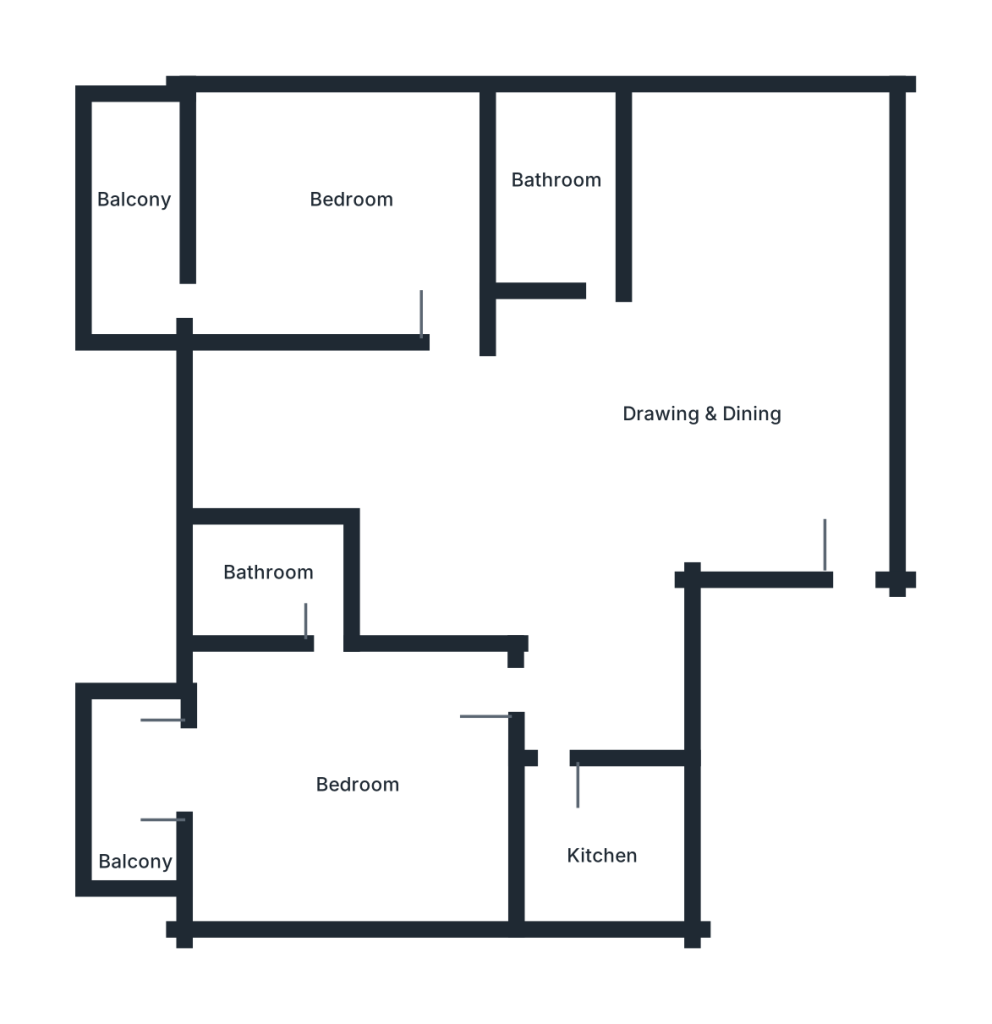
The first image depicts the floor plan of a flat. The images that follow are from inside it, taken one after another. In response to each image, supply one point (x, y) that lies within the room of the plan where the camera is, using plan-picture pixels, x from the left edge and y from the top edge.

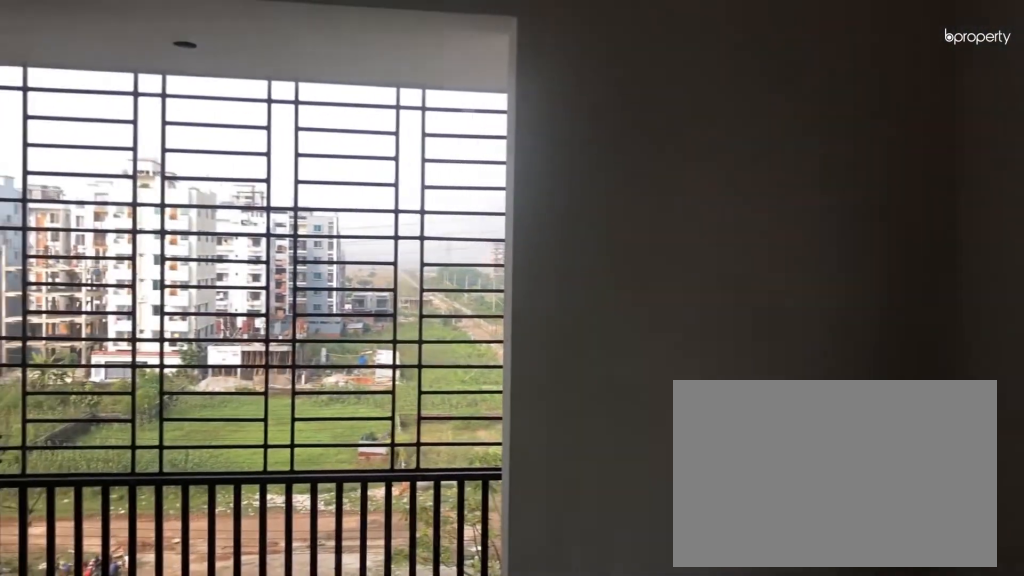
(326, 207)
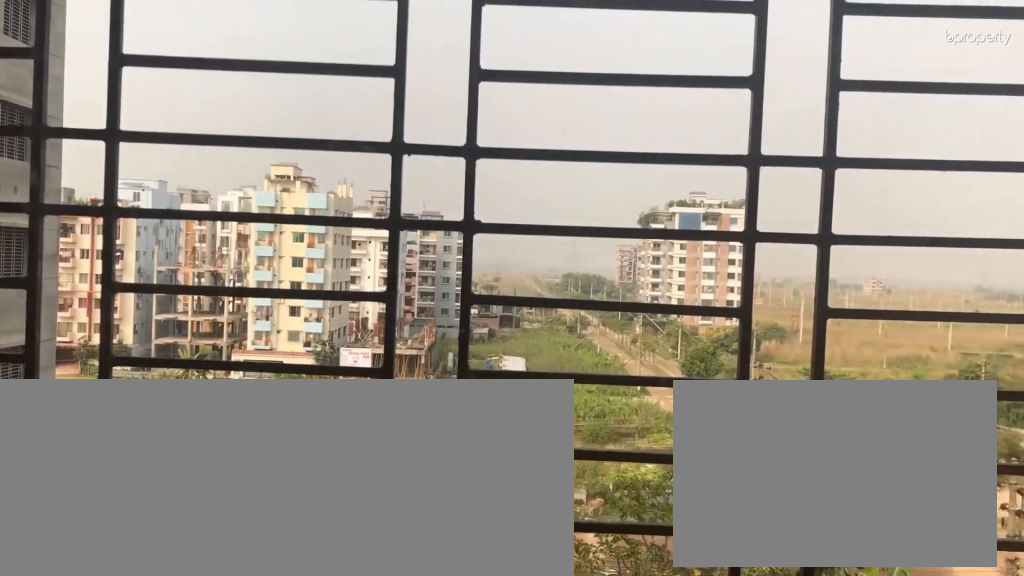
(130, 210)
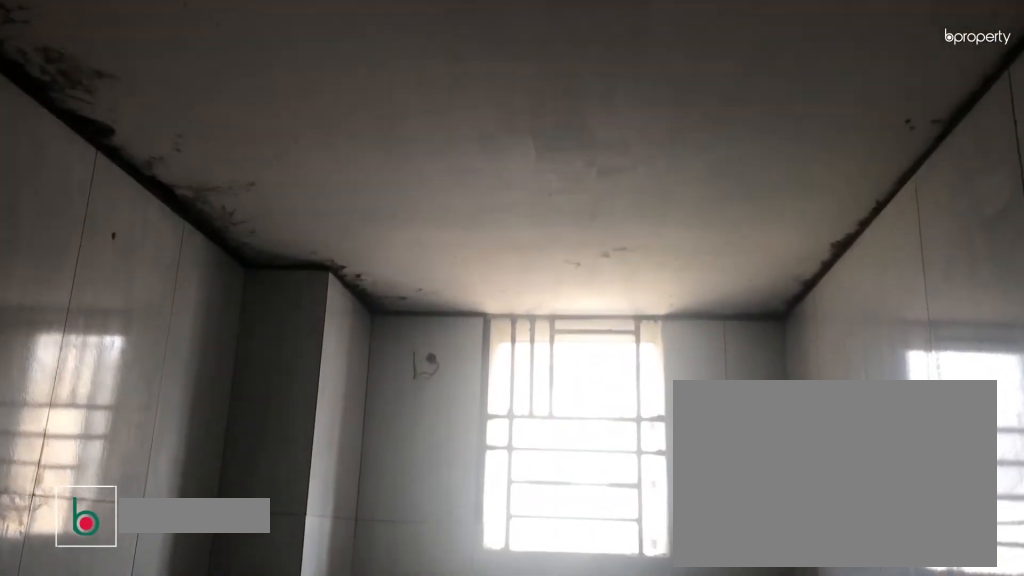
(550, 187)
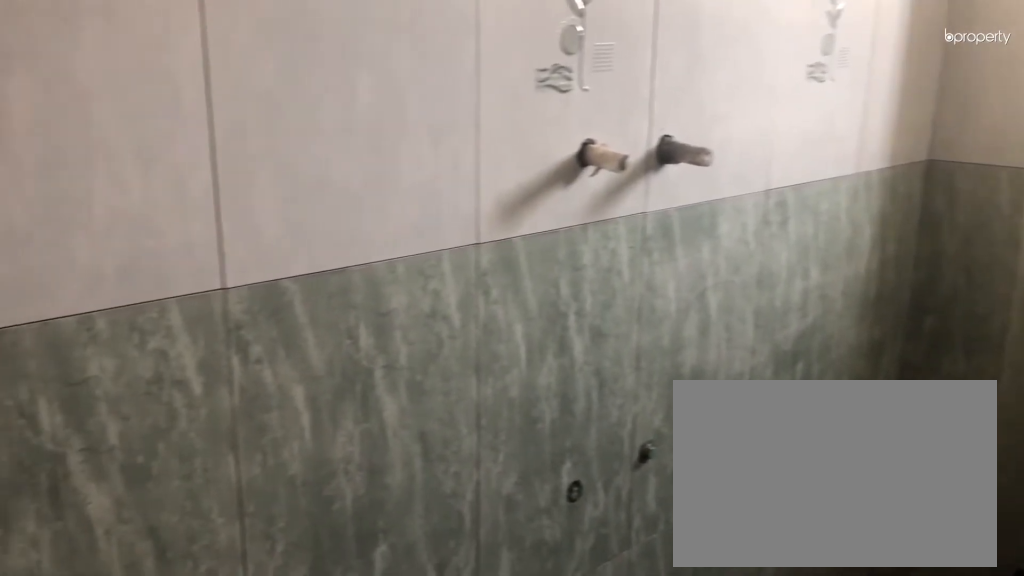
(550, 187)
